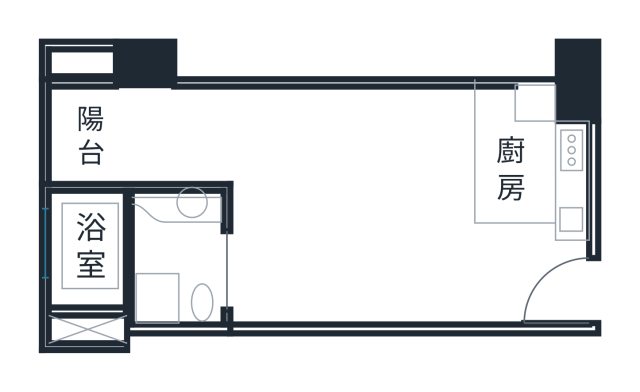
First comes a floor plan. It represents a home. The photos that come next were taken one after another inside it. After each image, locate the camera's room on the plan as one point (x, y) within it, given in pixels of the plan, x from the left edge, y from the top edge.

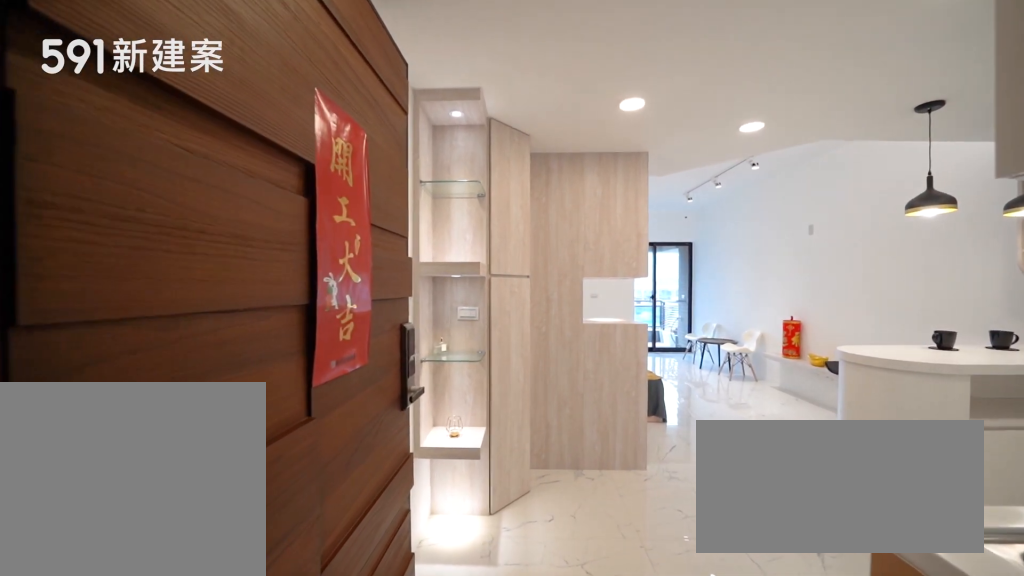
(530, 290)
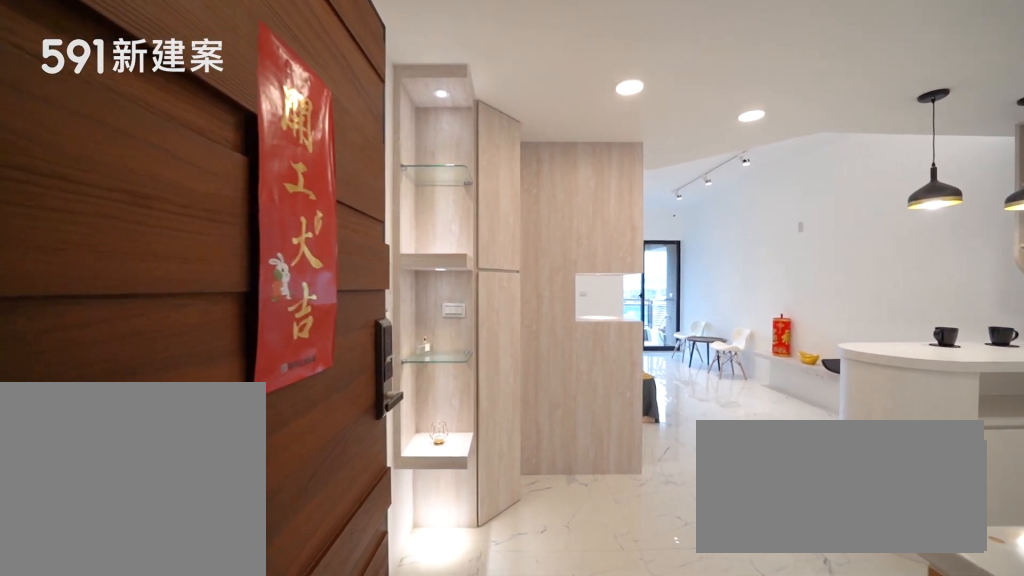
(530, 290)
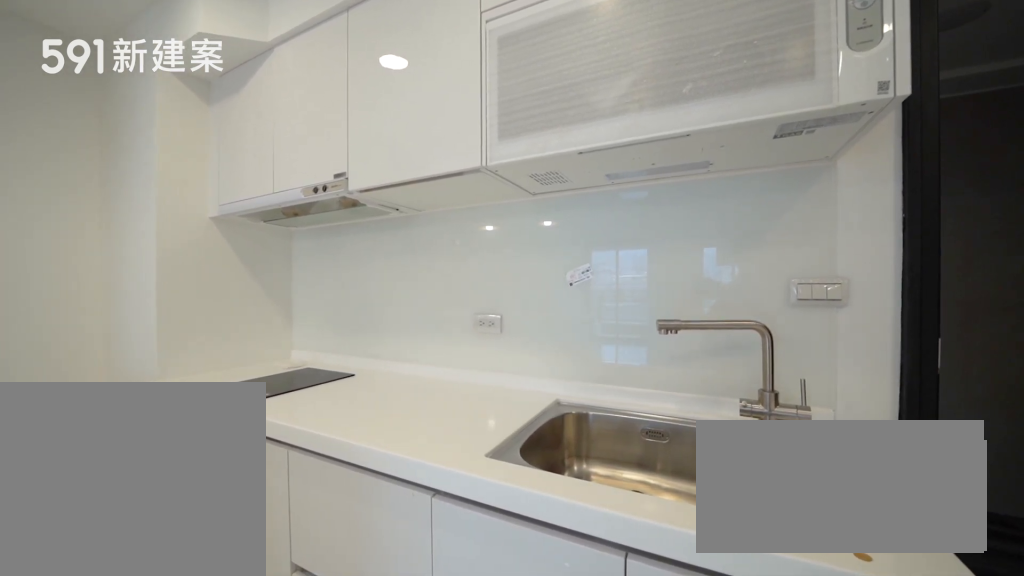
(530, 170)
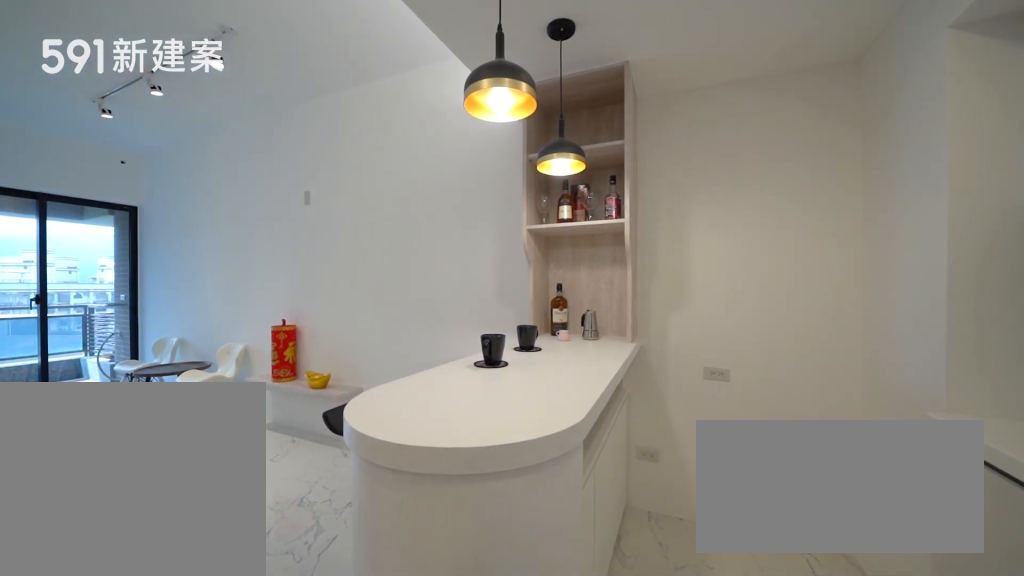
(431, 139)
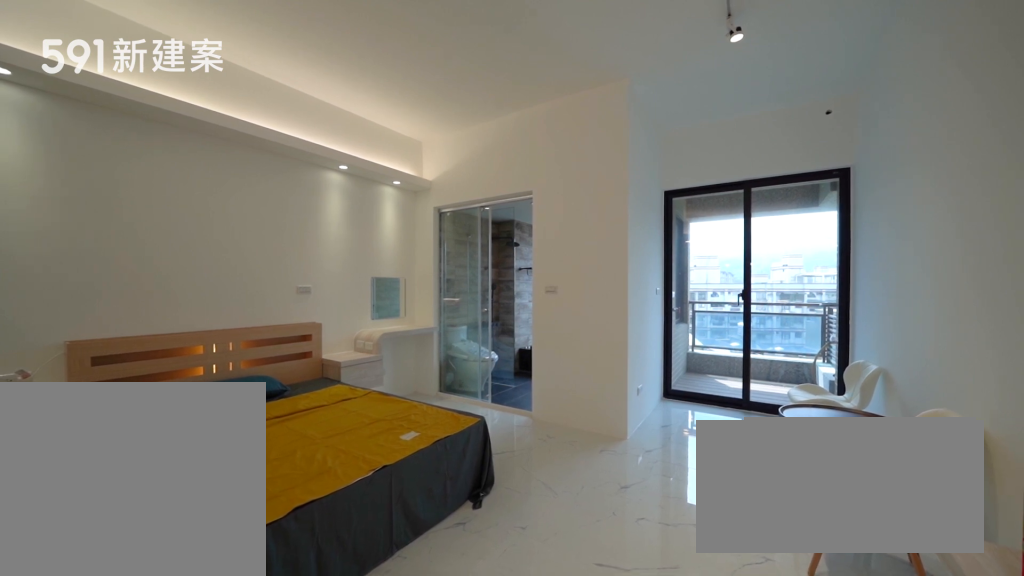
(332, 200)
